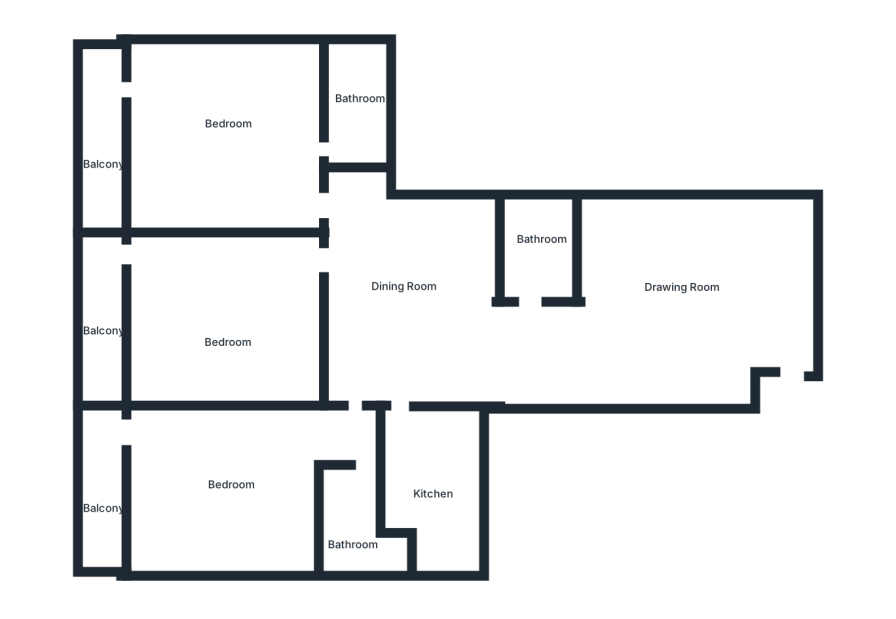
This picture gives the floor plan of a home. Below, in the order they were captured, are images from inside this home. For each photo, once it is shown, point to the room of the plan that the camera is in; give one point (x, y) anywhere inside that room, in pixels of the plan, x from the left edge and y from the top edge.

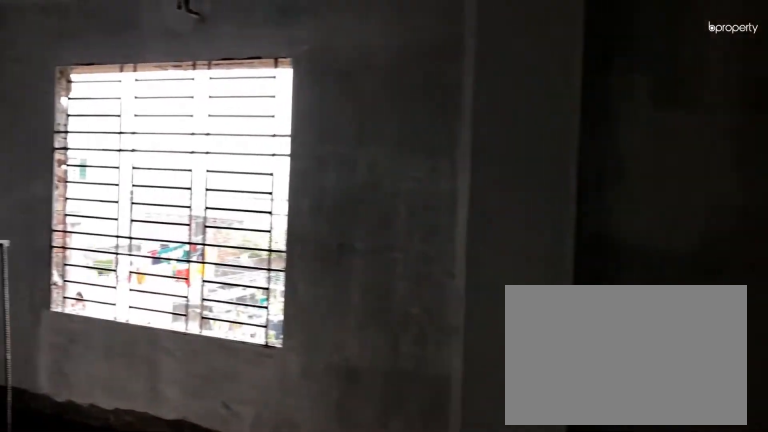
(763, 301)
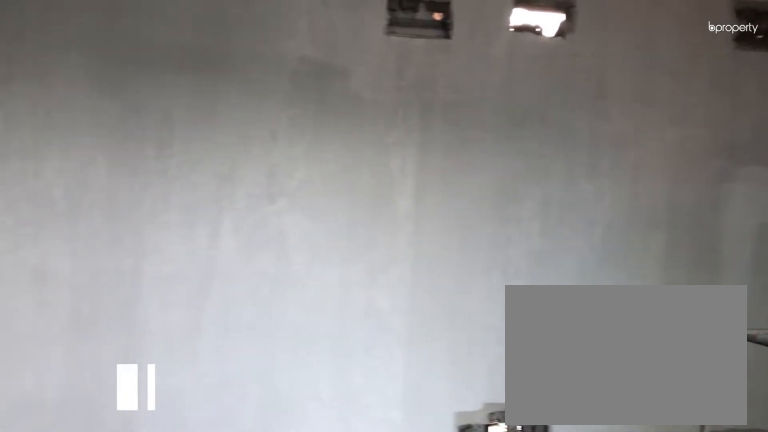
(688, 291)
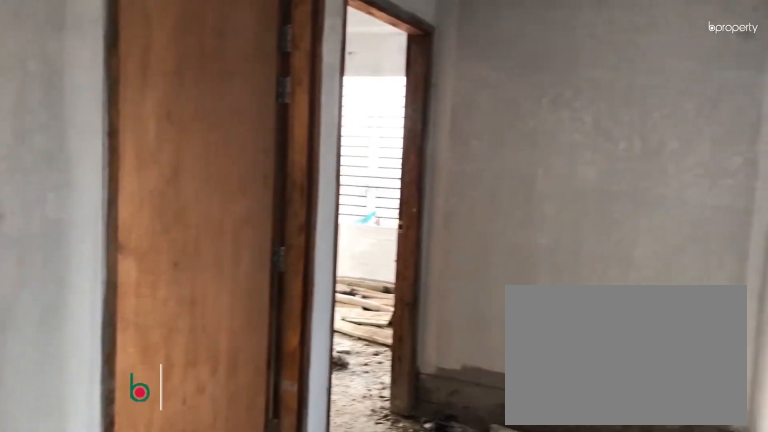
(390, 287)
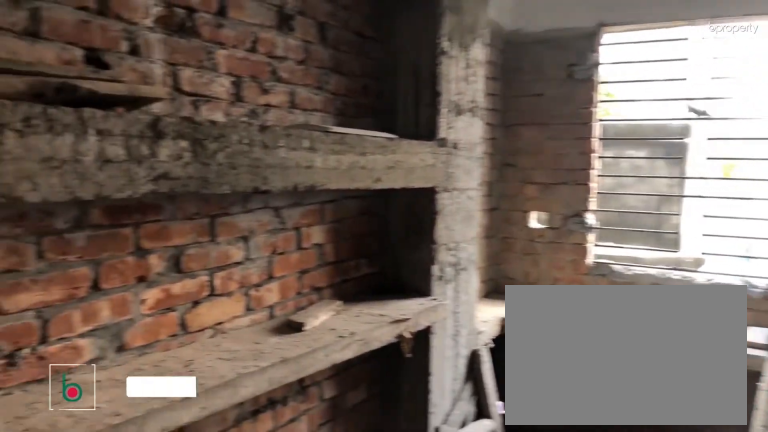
(429, 475)
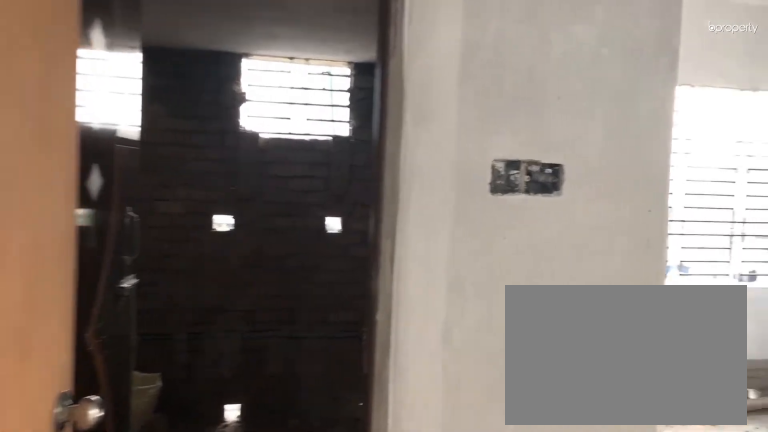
(343, 431)
